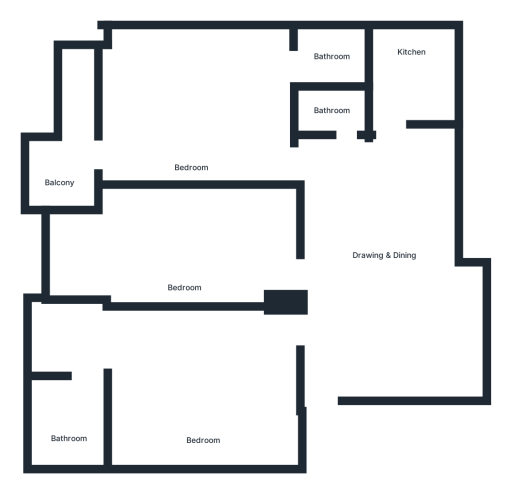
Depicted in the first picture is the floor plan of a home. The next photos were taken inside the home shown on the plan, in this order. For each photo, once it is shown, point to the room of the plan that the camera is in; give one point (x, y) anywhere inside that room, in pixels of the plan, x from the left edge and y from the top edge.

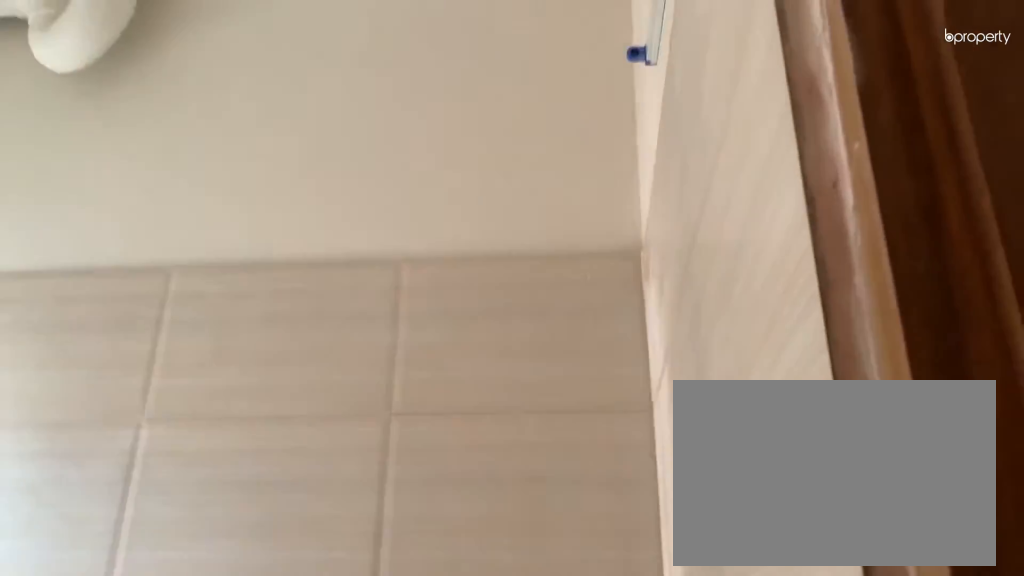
(411, 58)
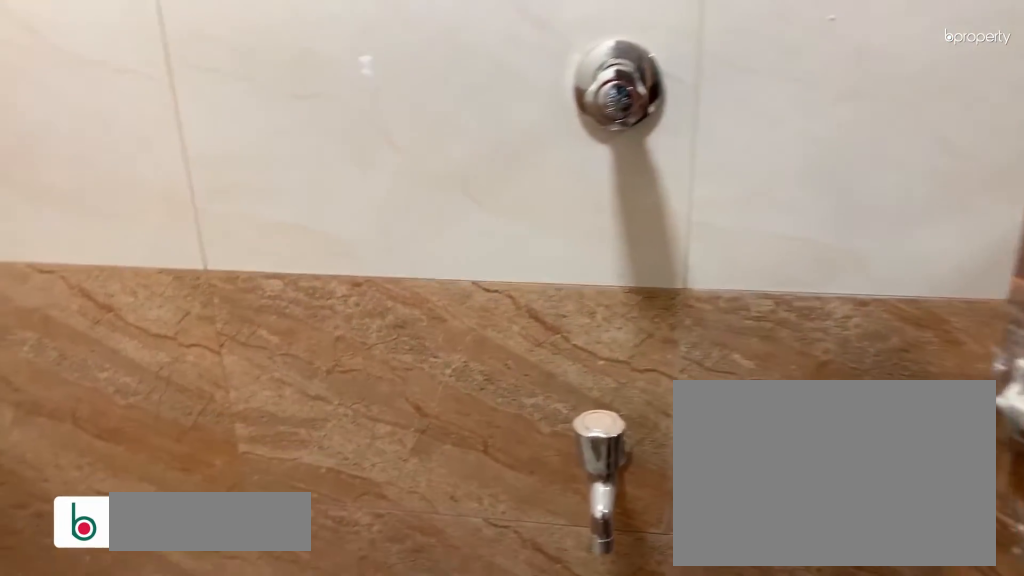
(331, 110)
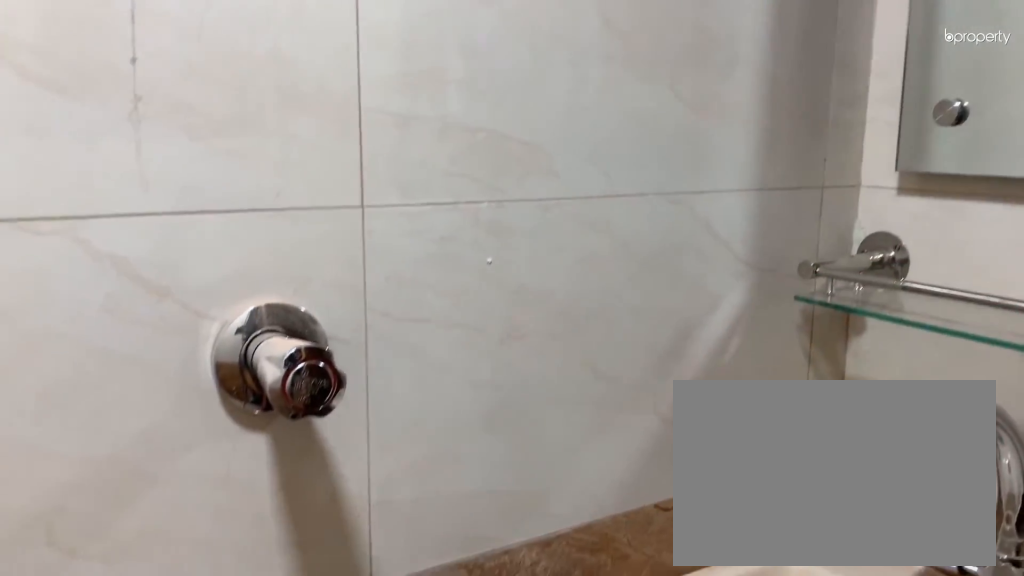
(331, 110)
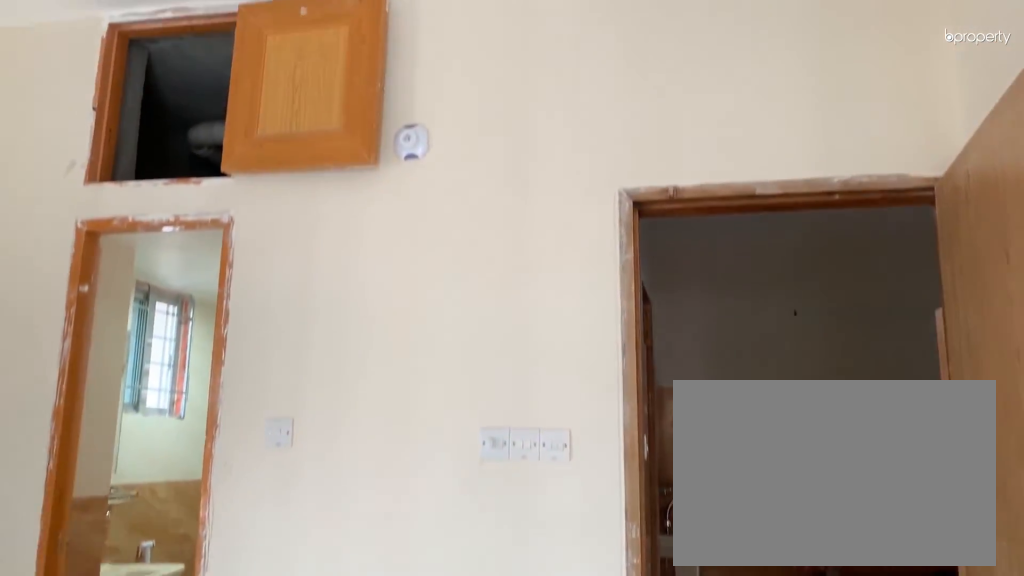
(191, 115)
